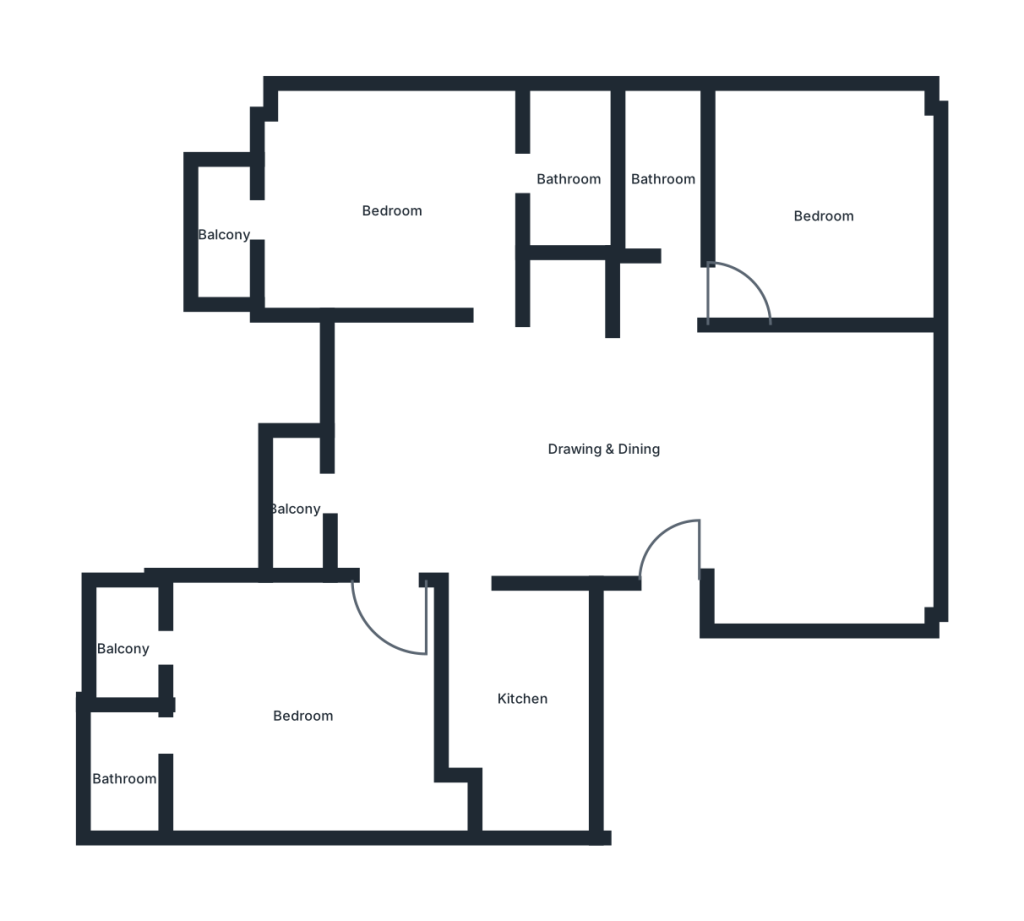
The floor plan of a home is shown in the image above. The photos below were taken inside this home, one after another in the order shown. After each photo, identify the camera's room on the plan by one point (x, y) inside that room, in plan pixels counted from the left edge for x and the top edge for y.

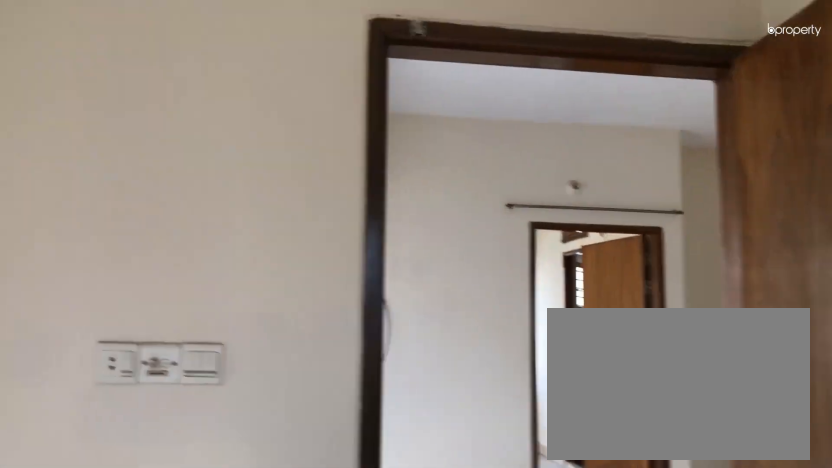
(305, 718)
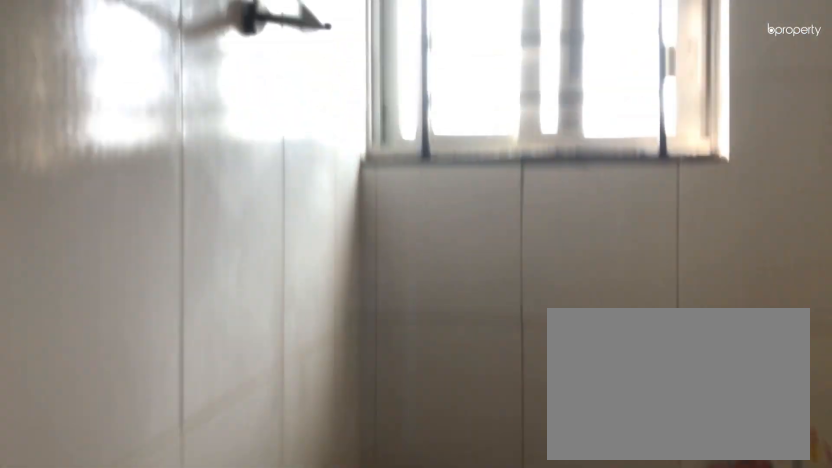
(124, 778)
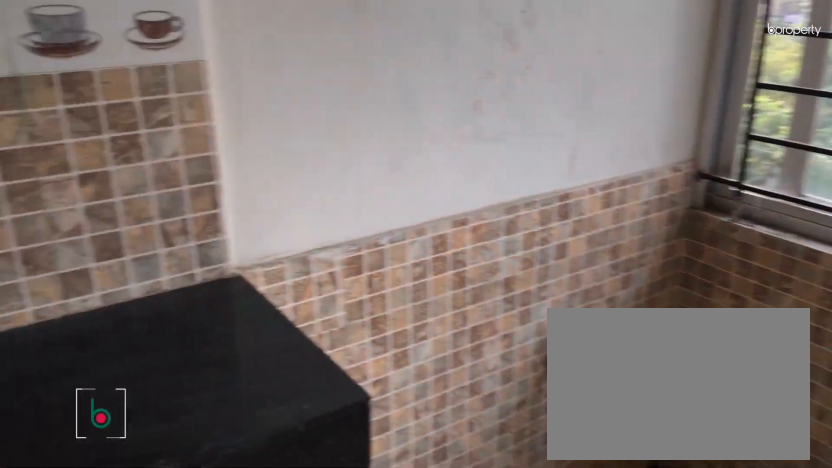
(521, 699)
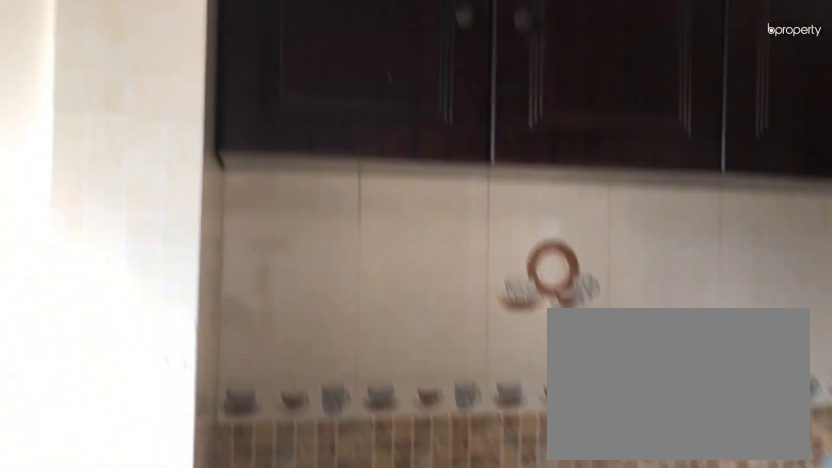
(521, 699)
